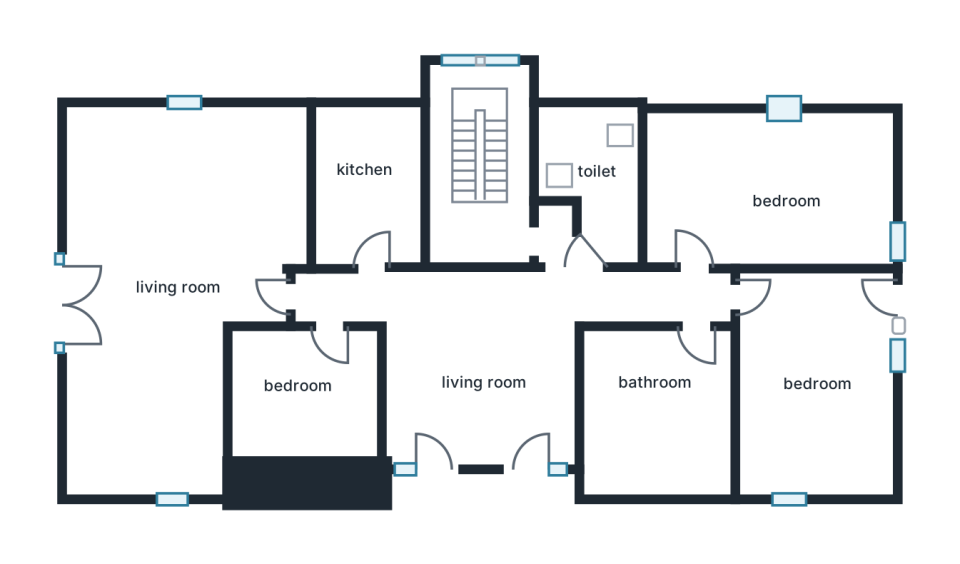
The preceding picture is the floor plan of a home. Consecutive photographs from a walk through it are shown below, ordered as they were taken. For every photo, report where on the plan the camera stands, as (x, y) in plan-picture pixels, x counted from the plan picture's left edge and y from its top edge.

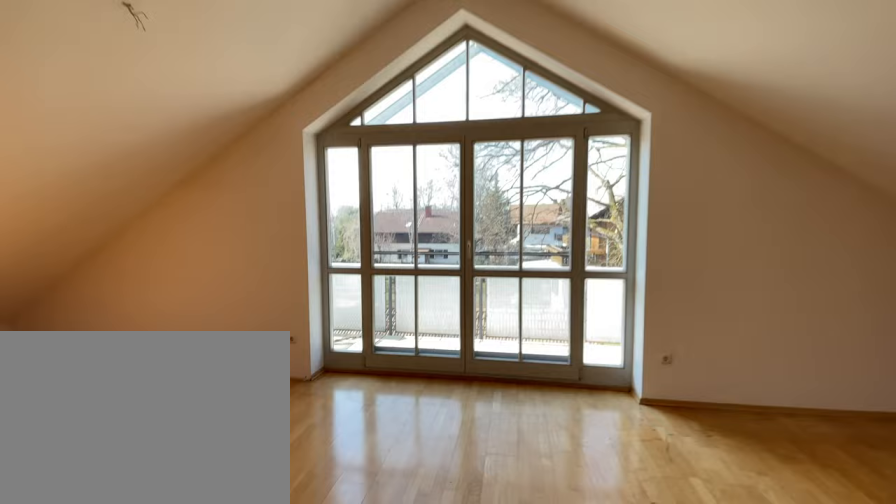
(94, 286)
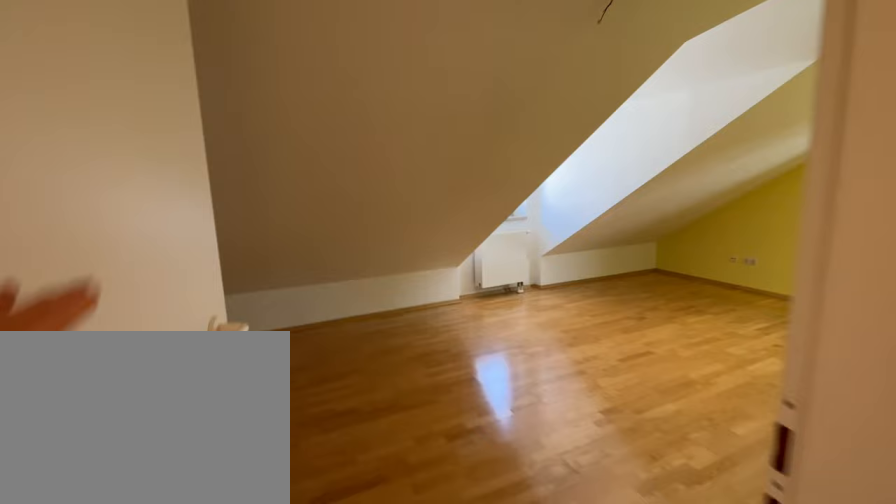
(679, 234)
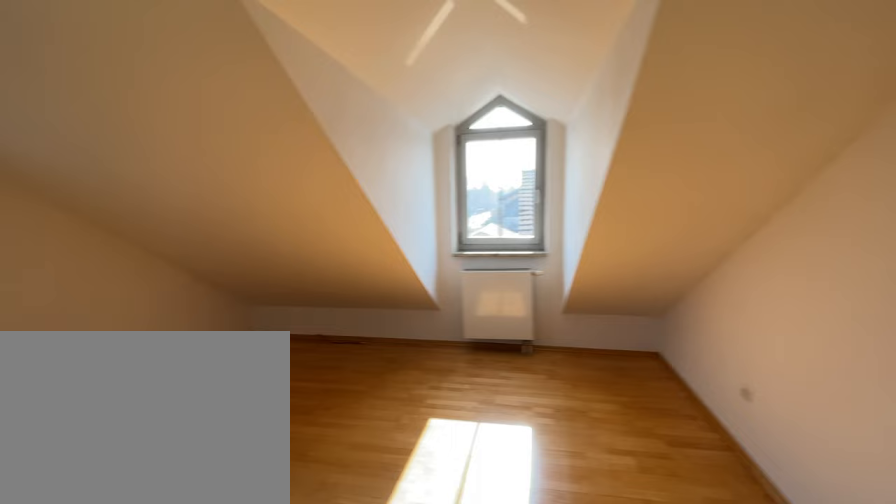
(783, 372)
